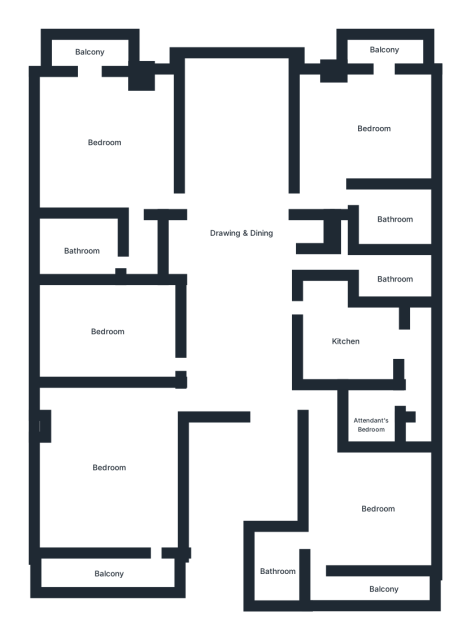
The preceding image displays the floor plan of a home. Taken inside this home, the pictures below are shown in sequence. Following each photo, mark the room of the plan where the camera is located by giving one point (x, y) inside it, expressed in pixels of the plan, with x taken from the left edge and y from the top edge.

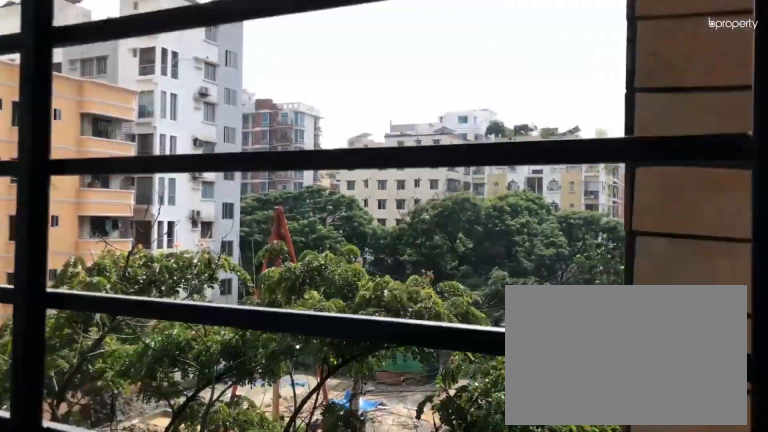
(383, 51)
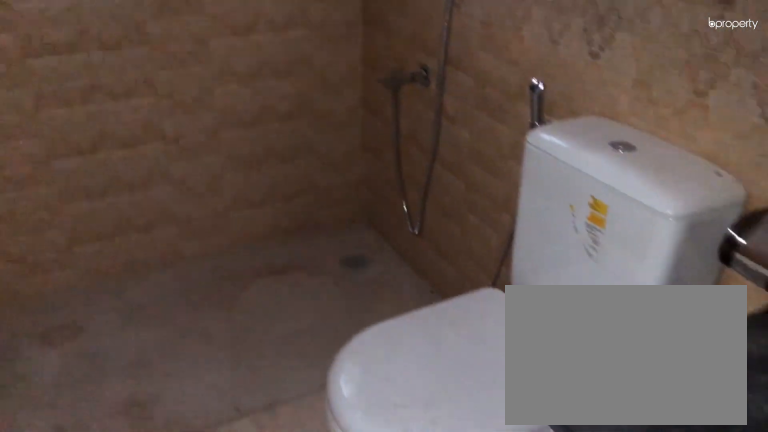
(393, 274)
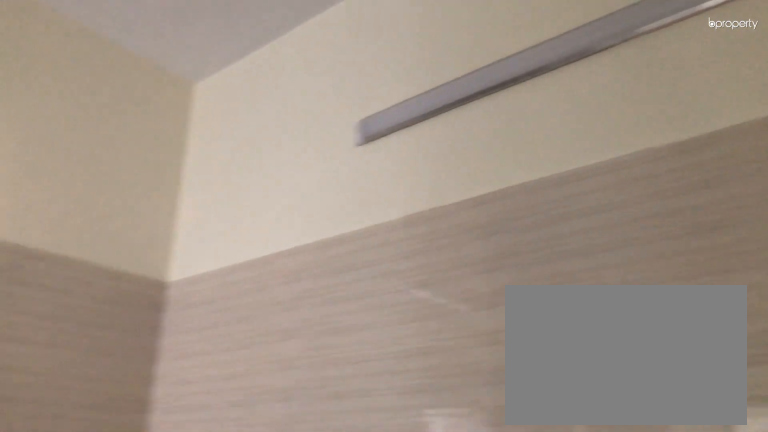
(354, 342)
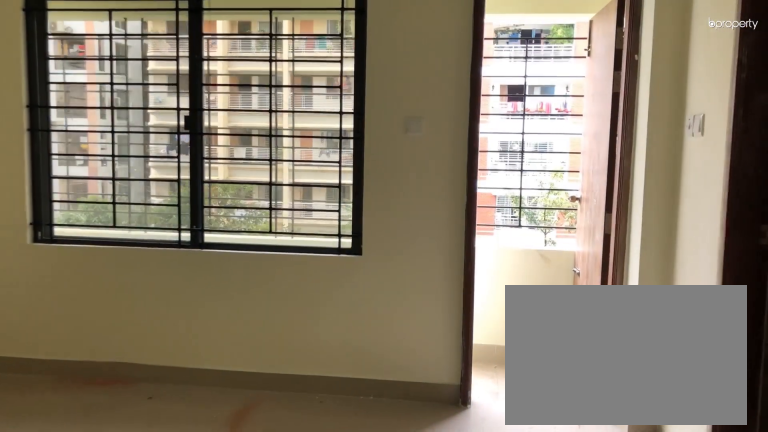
(373, 509)
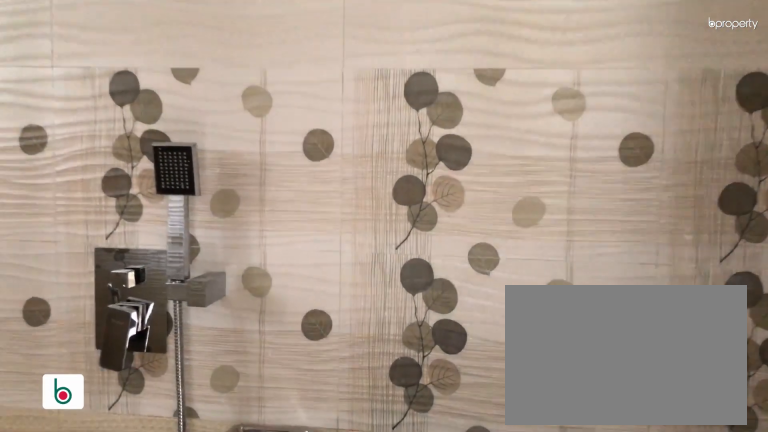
(276, 570)
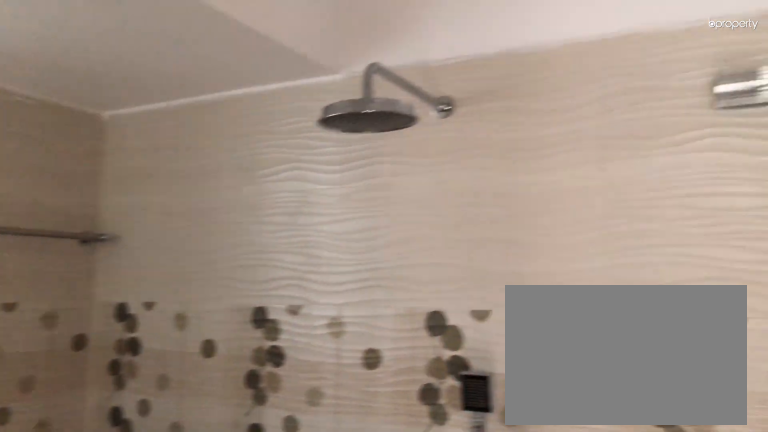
(276, 570)
